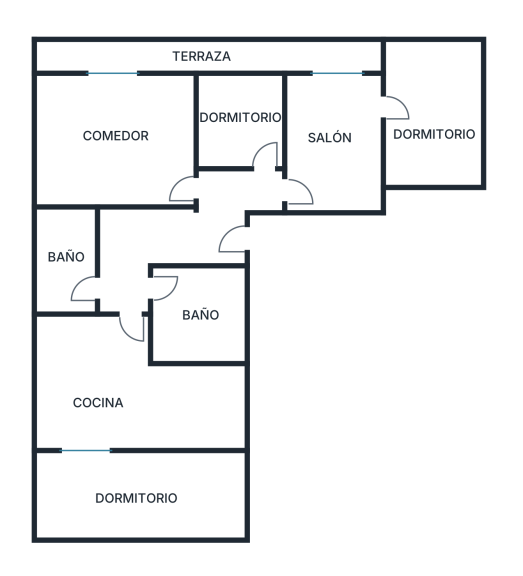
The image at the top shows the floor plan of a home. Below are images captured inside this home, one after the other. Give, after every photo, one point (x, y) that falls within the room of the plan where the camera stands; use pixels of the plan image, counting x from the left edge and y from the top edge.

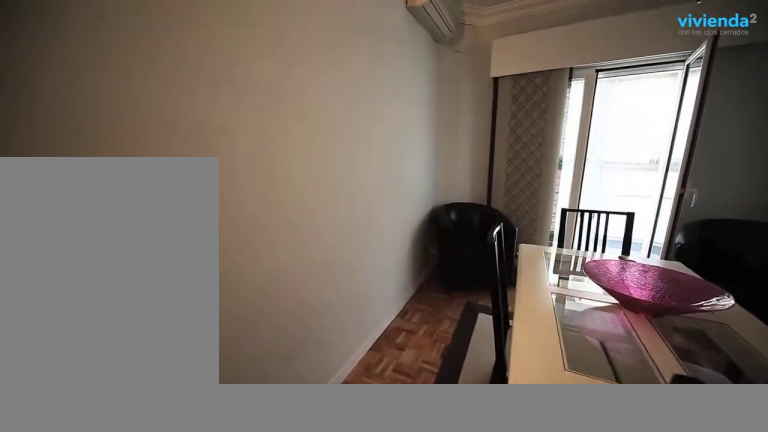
(130, 171)
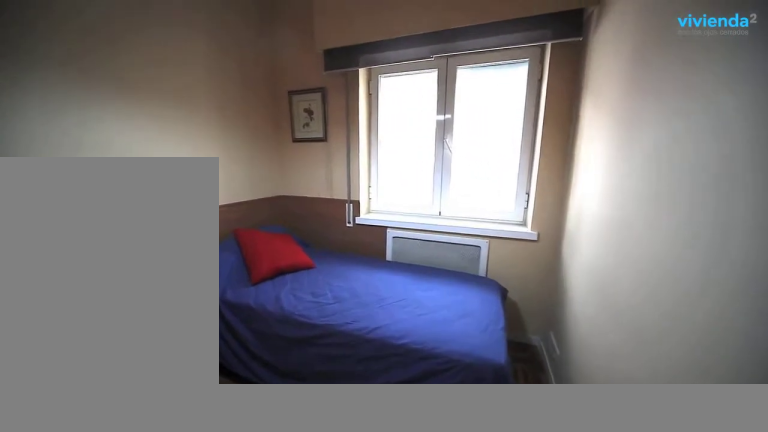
(240, 130)
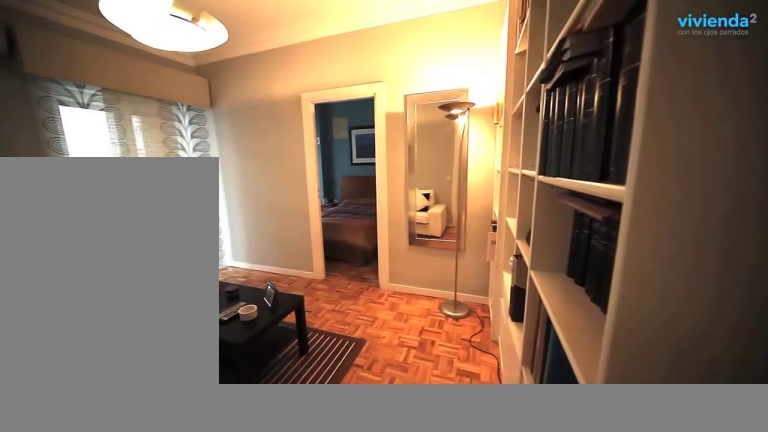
(352, 178)
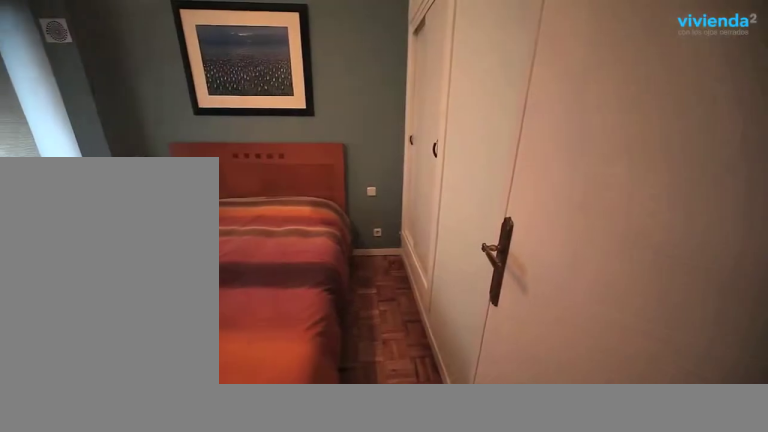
(429, 90)
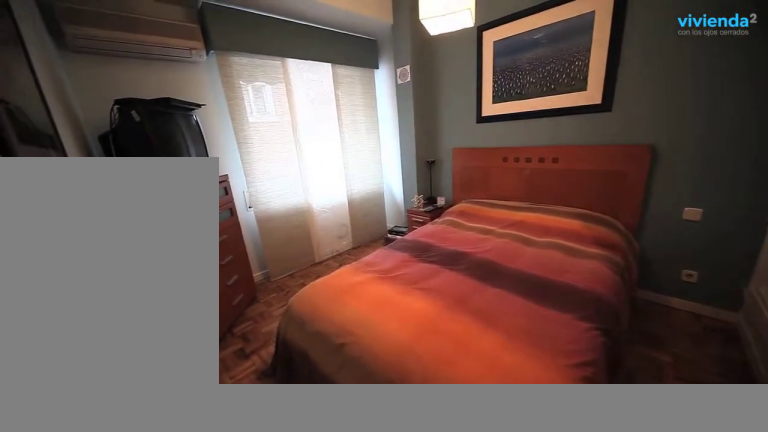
(429, 89)
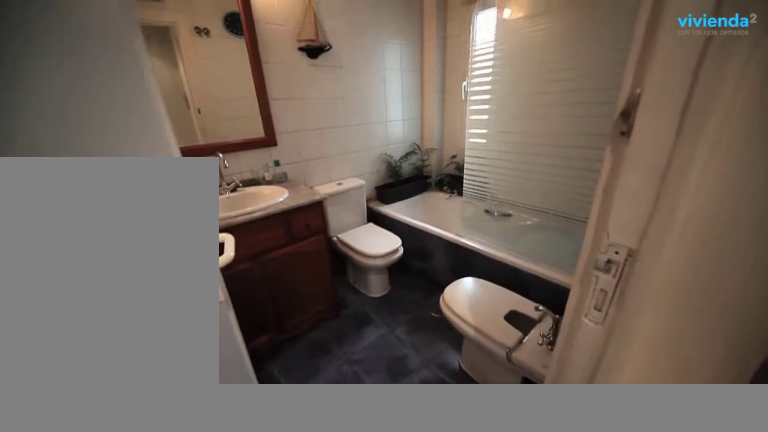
(216, 333)
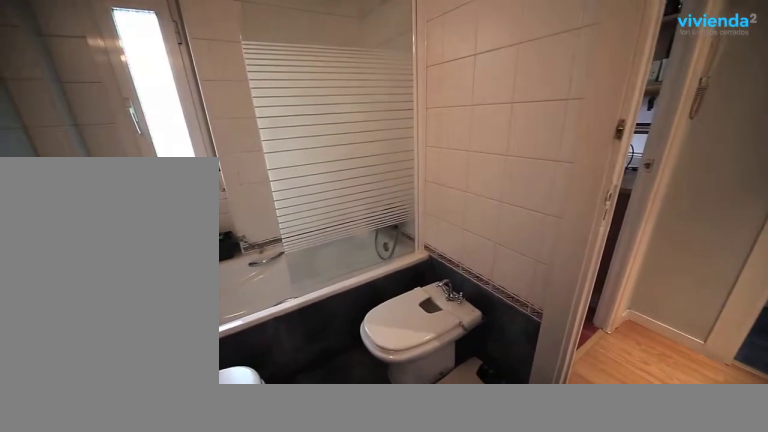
(223, 315)
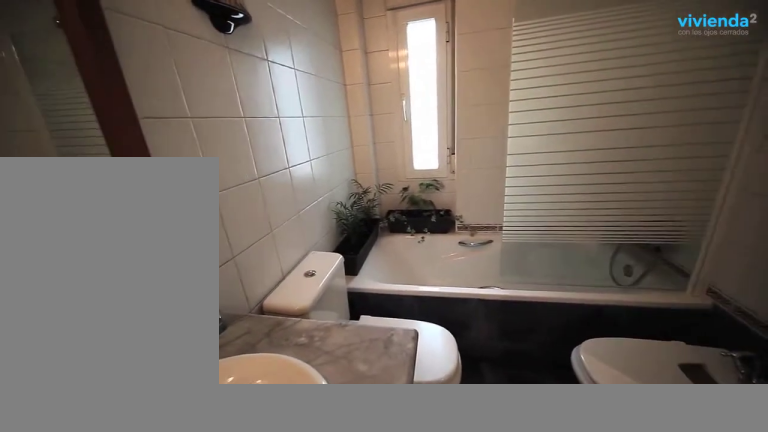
(222, 315)
